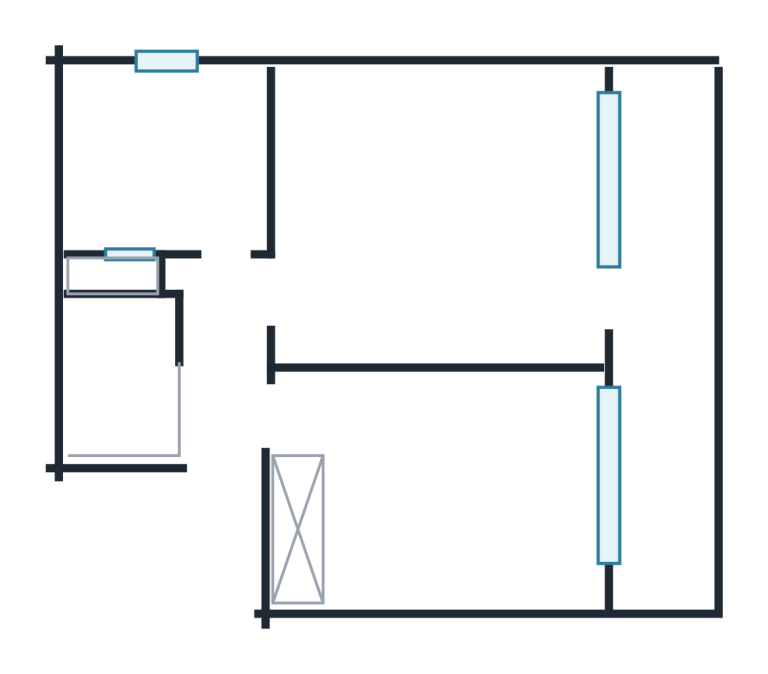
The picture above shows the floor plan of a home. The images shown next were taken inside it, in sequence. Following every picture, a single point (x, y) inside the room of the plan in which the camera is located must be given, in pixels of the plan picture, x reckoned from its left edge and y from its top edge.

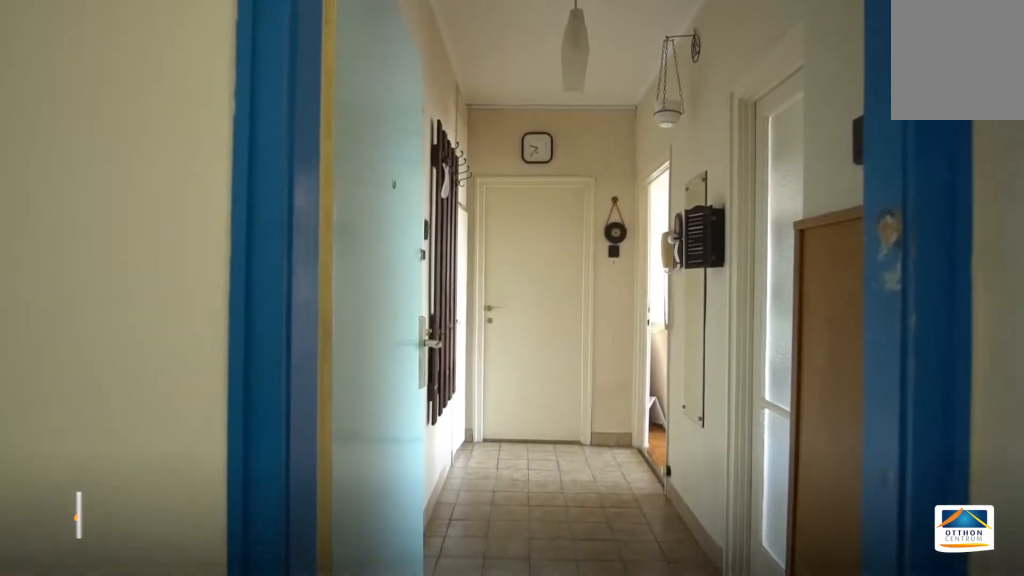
(224, 388)
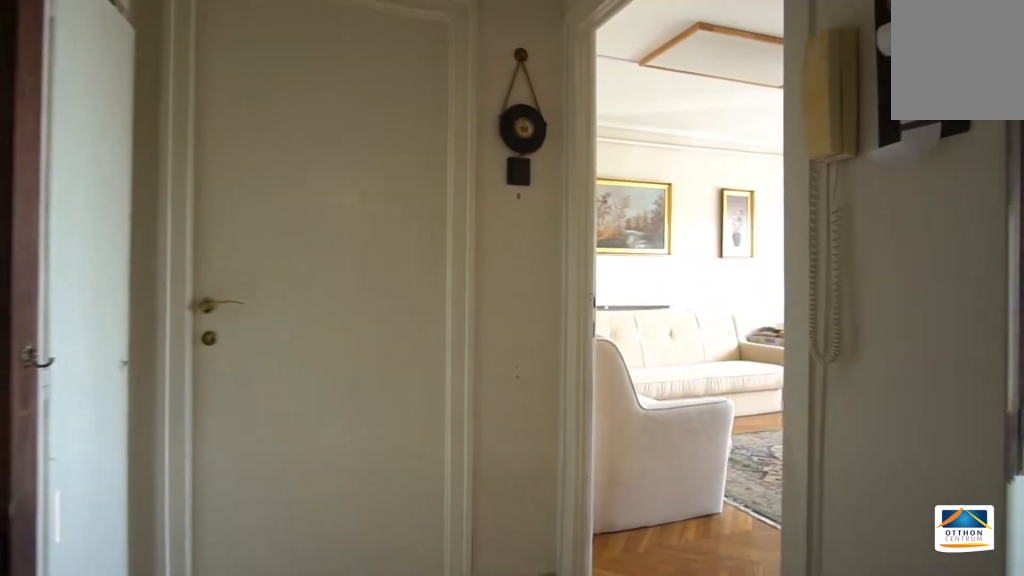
(224, 388)
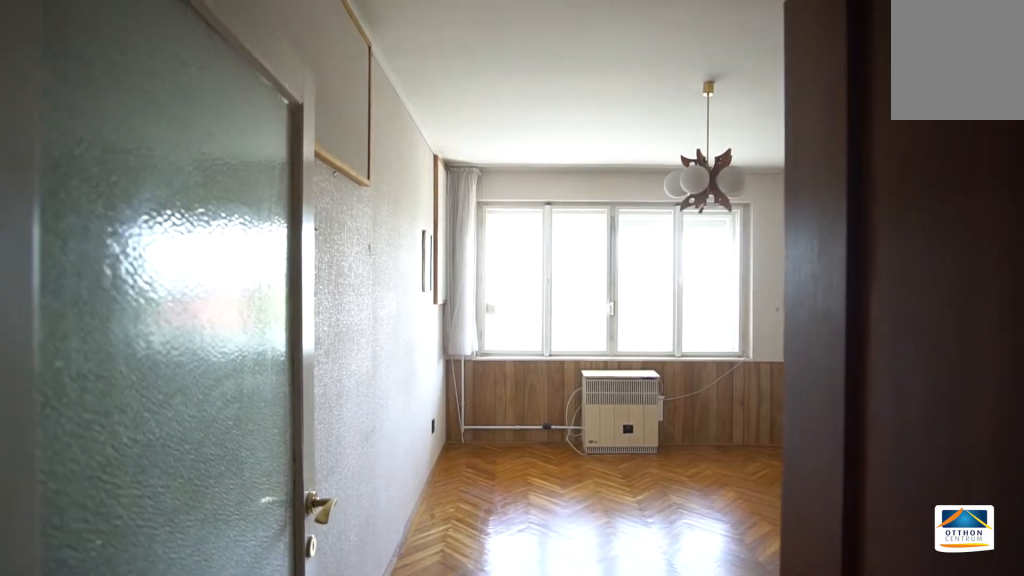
(443, 486)
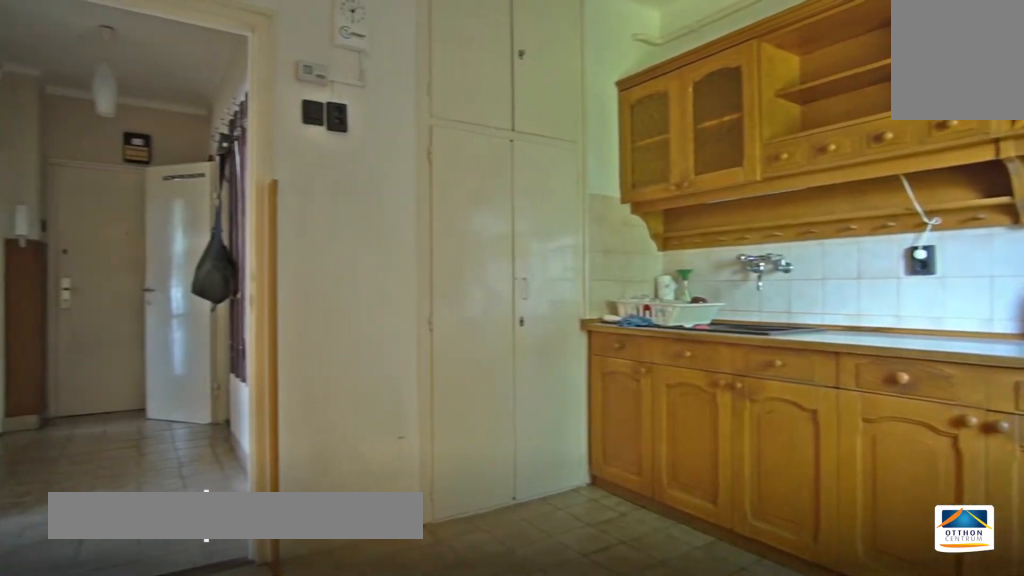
(180, 162)
